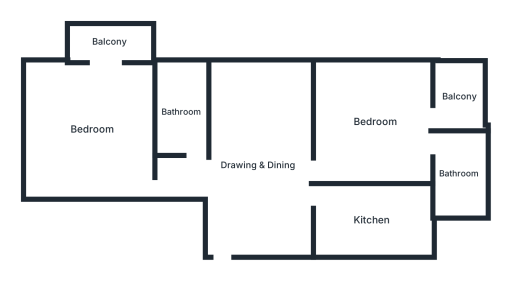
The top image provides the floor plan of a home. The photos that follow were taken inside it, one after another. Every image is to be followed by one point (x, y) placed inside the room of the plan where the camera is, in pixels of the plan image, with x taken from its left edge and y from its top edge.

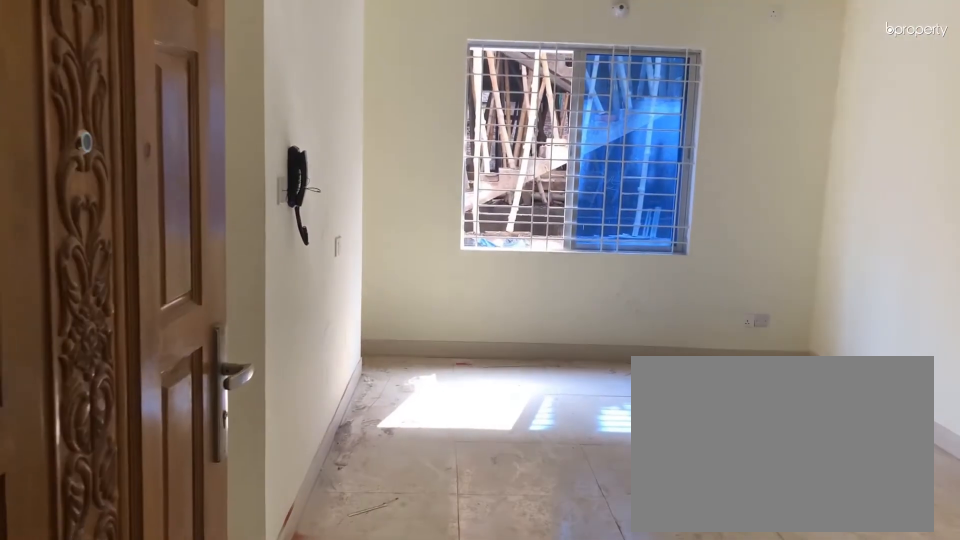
(261, 167)
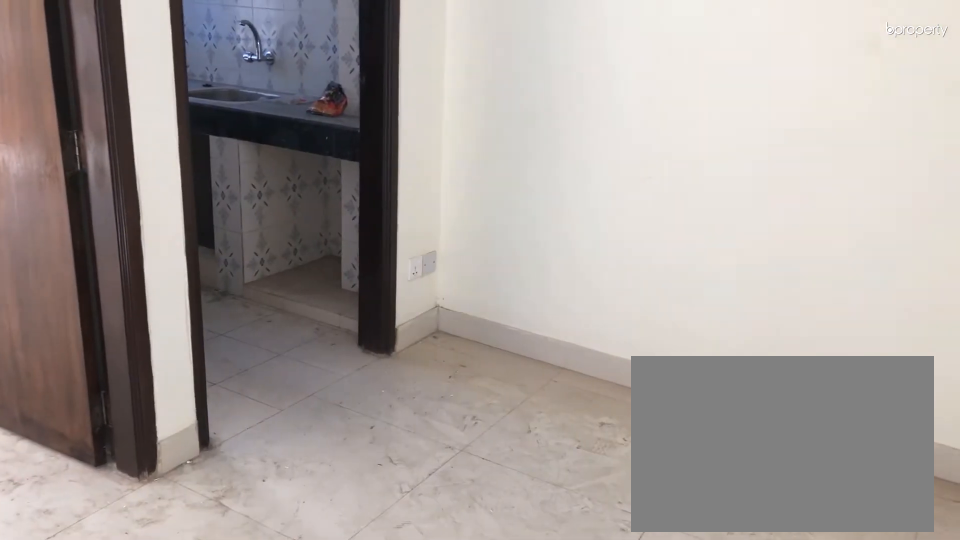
(261, 167)
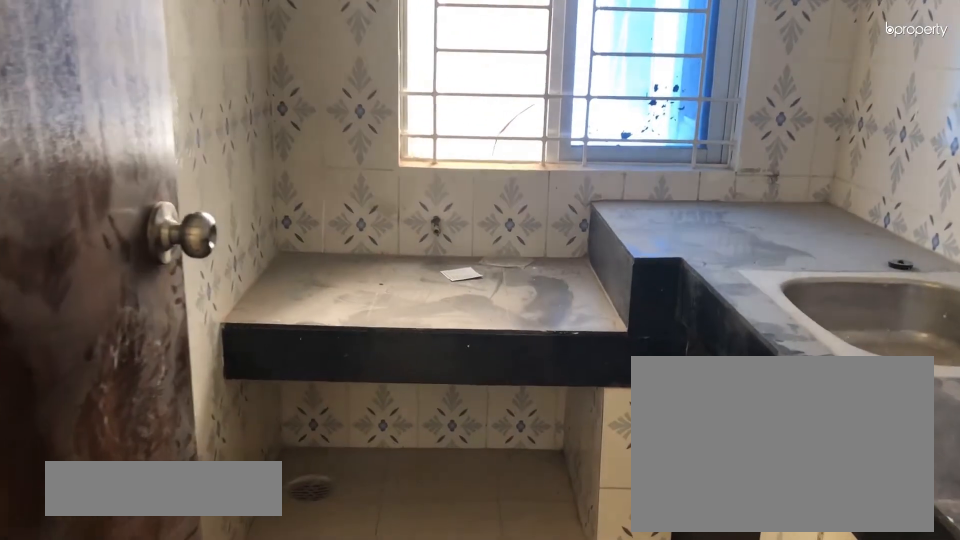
(371, 220)
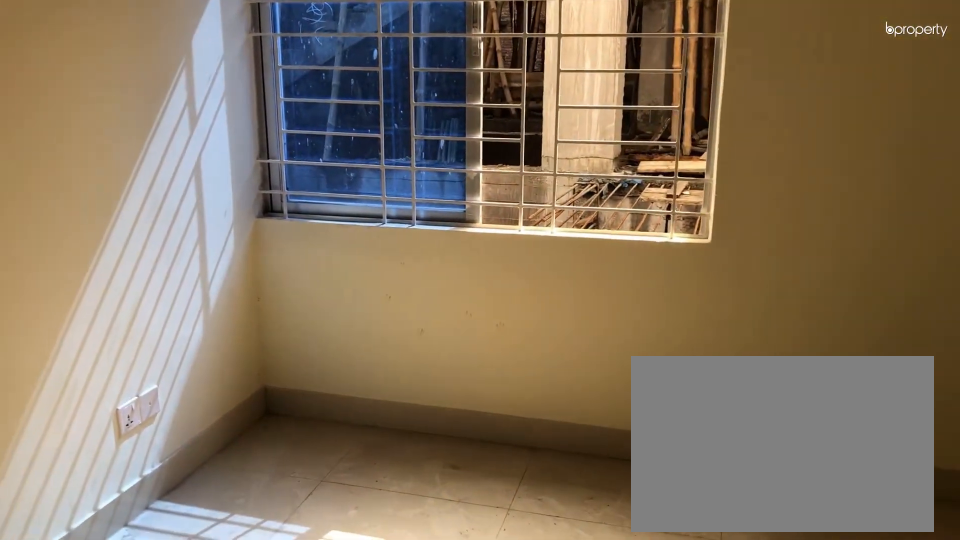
(374, 121)
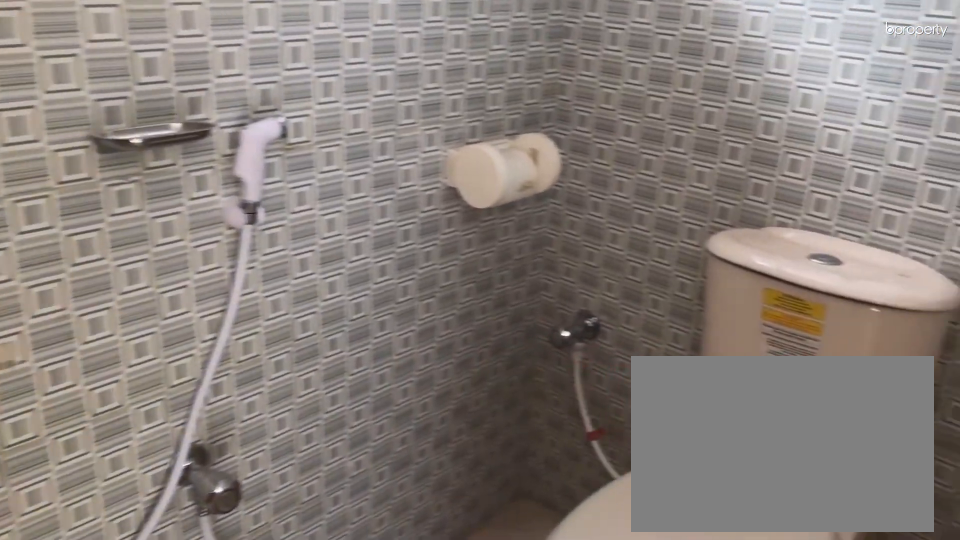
(457, 174)
